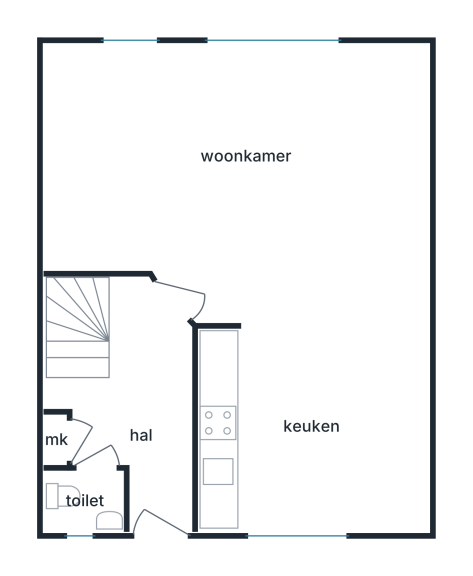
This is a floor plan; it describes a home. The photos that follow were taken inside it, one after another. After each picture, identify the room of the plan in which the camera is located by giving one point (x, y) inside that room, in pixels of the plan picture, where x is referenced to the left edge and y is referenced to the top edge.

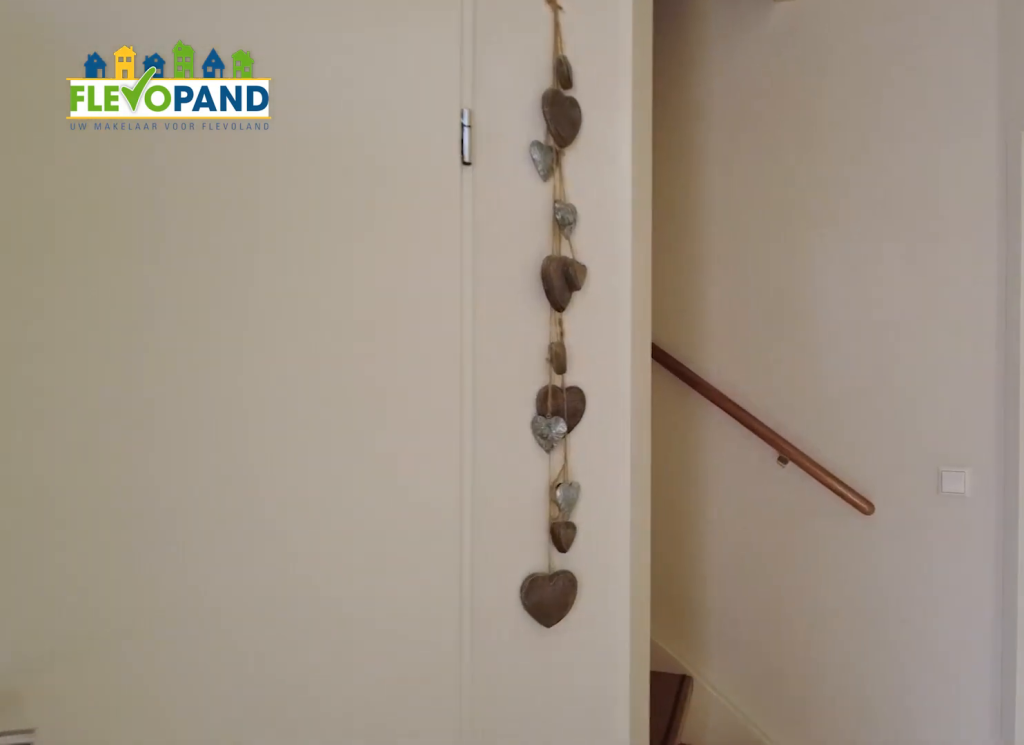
(140, 407)
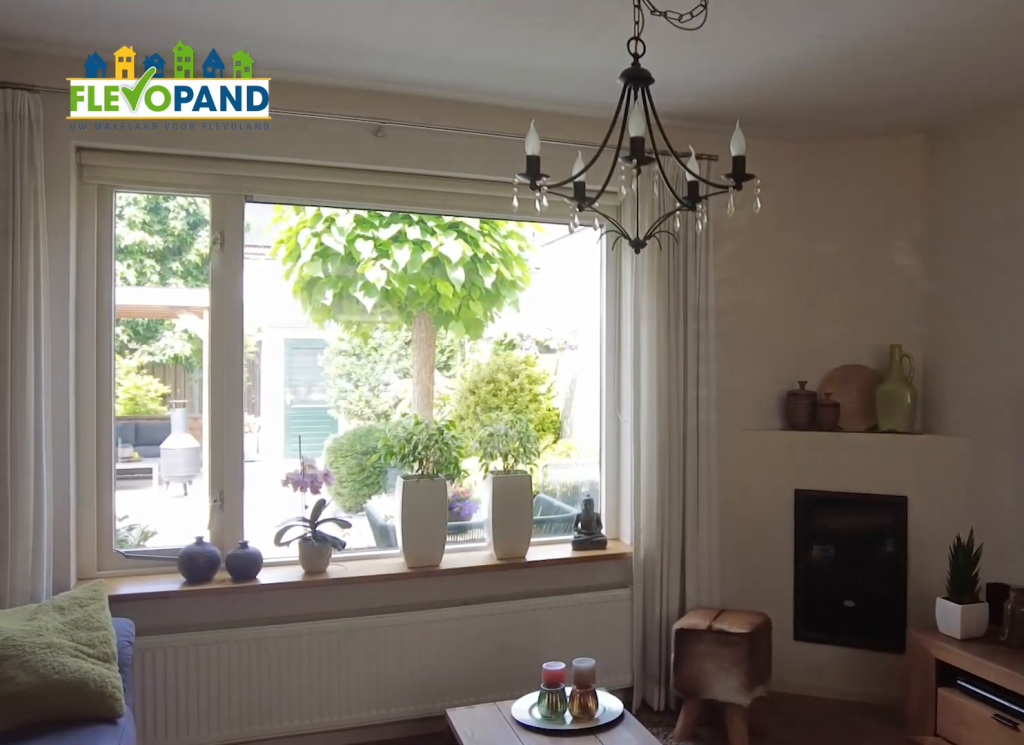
(157, 107)
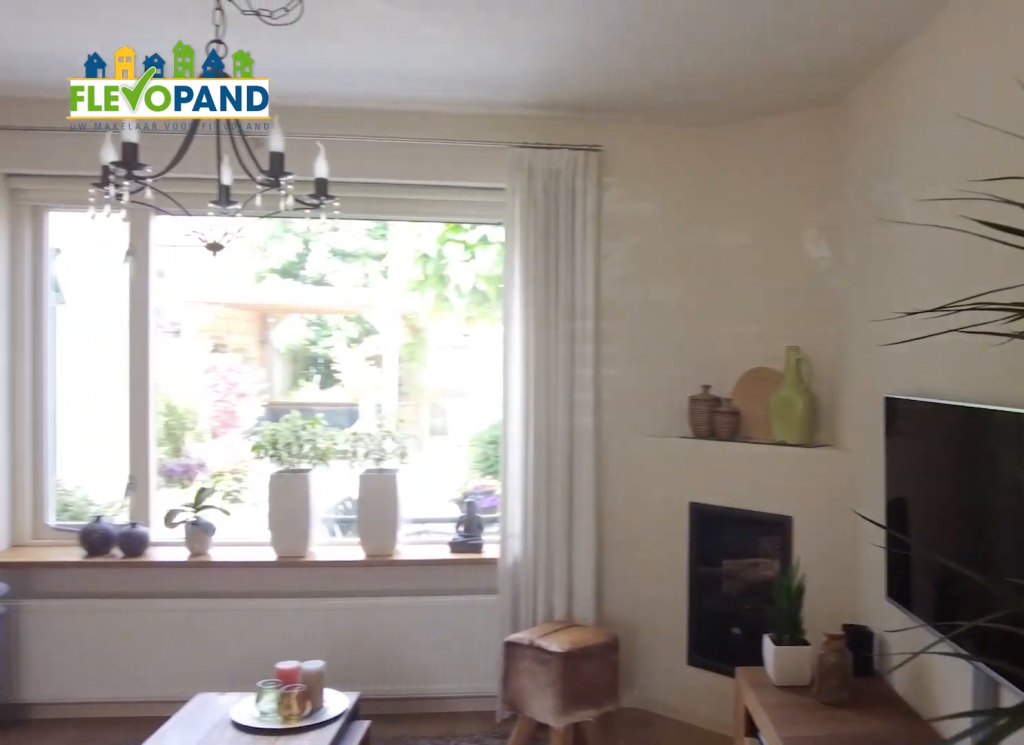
(157, 107)
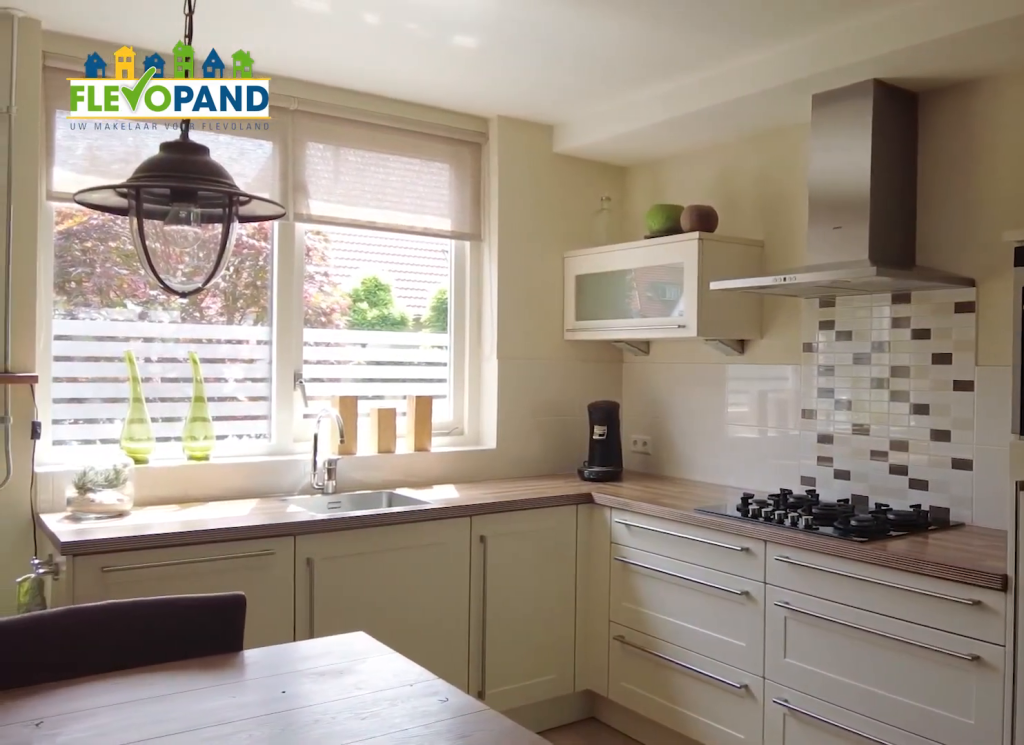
(312, 429)
